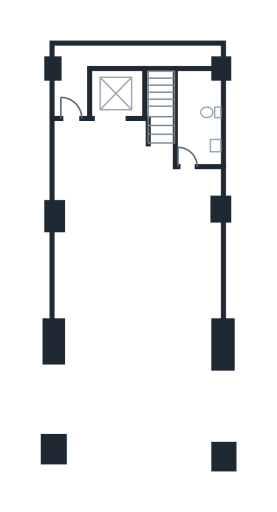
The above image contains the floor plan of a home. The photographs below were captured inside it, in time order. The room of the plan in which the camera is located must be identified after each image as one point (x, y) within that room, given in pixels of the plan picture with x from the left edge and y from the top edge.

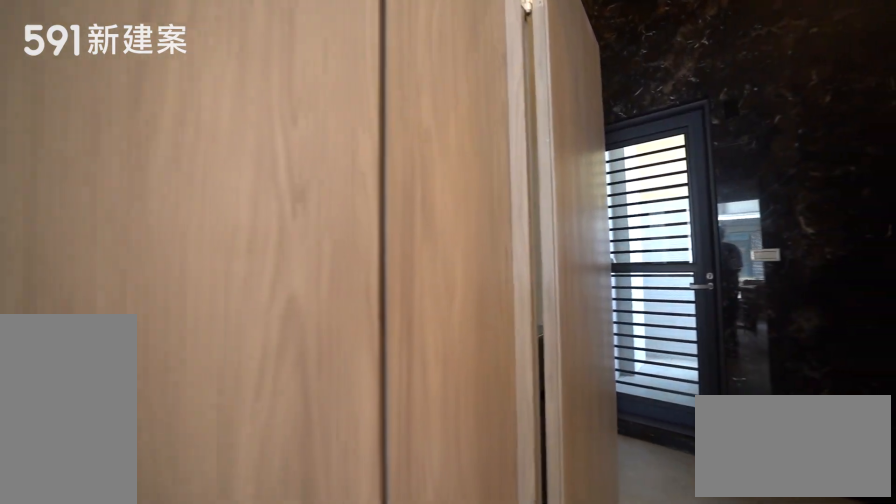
(132, 234)
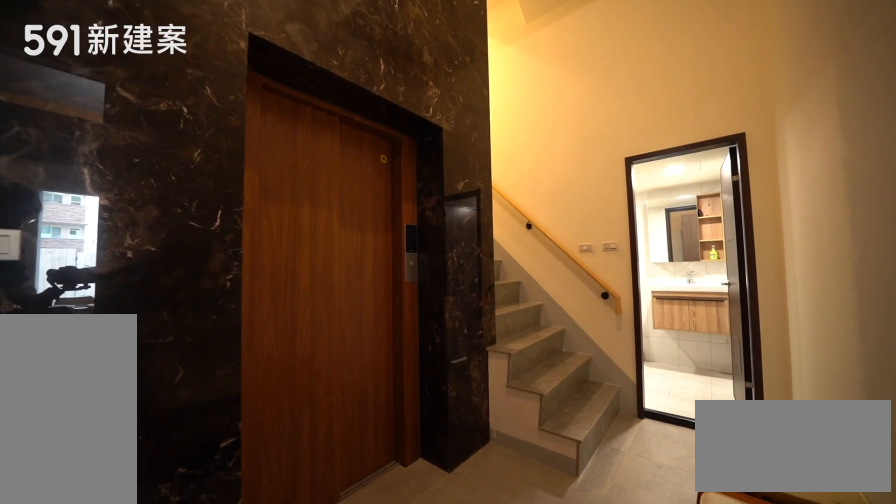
(132, 234)
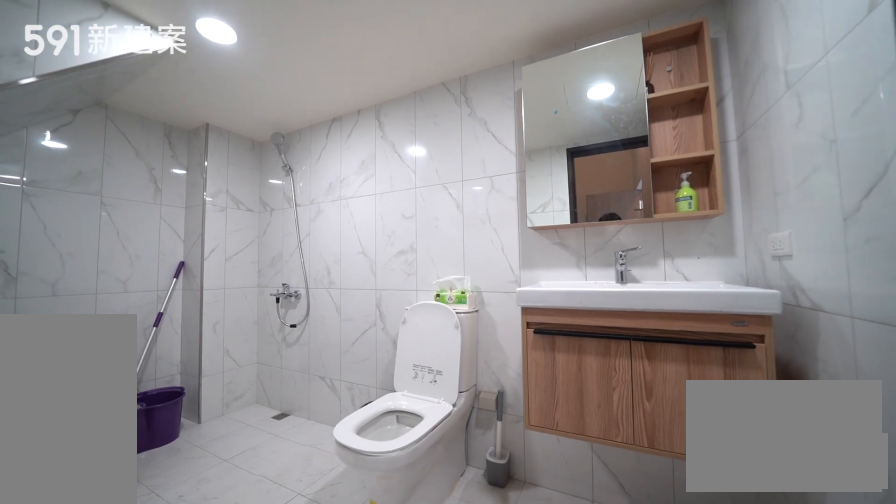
(198, 116)
